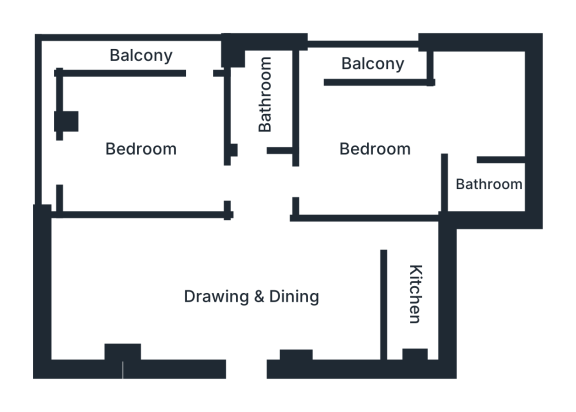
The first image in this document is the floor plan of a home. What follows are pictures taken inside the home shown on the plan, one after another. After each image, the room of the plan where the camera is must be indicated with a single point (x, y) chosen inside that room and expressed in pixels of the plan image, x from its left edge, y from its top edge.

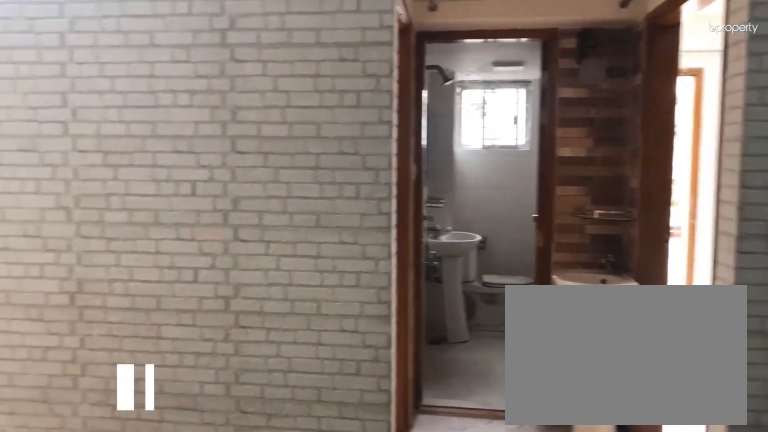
(252, 298)
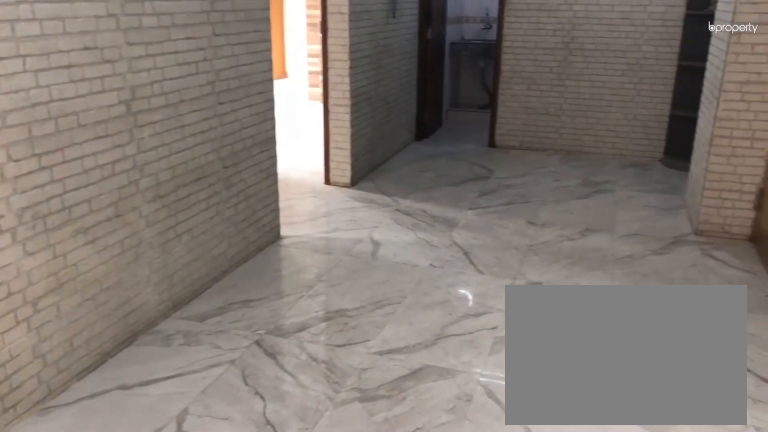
(252, 298)
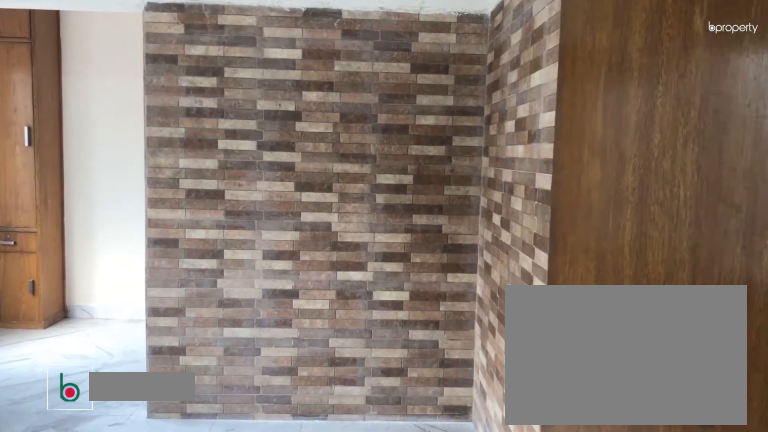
(373, 147)
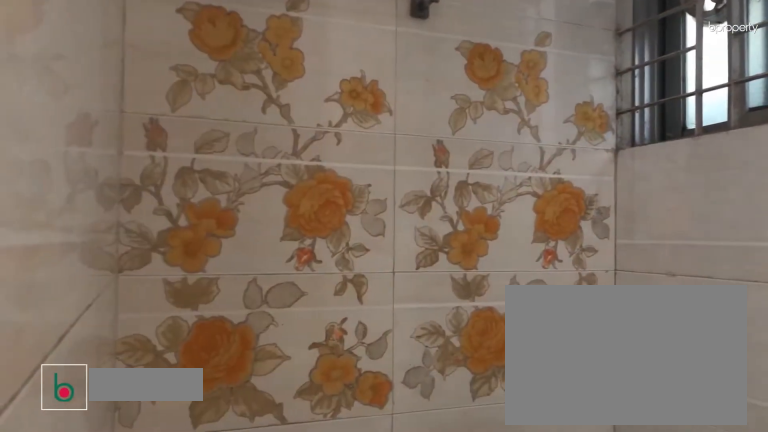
(489, 181)
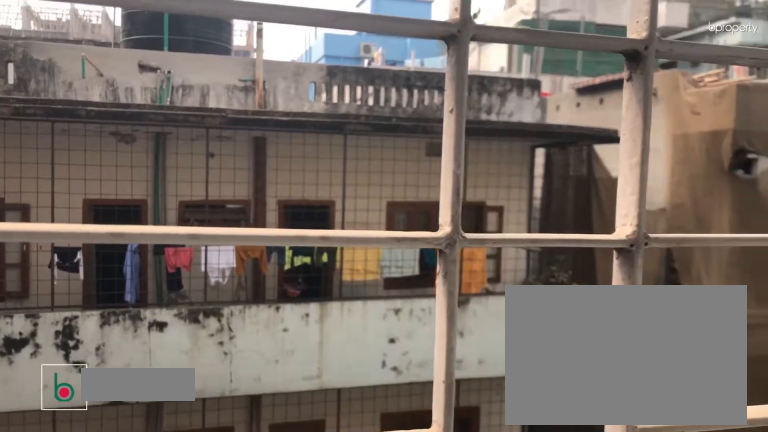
(371, 62)
